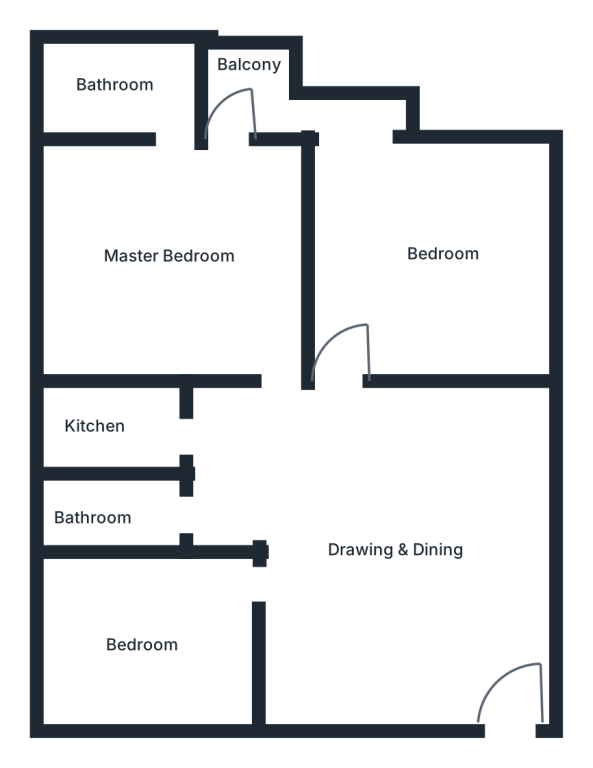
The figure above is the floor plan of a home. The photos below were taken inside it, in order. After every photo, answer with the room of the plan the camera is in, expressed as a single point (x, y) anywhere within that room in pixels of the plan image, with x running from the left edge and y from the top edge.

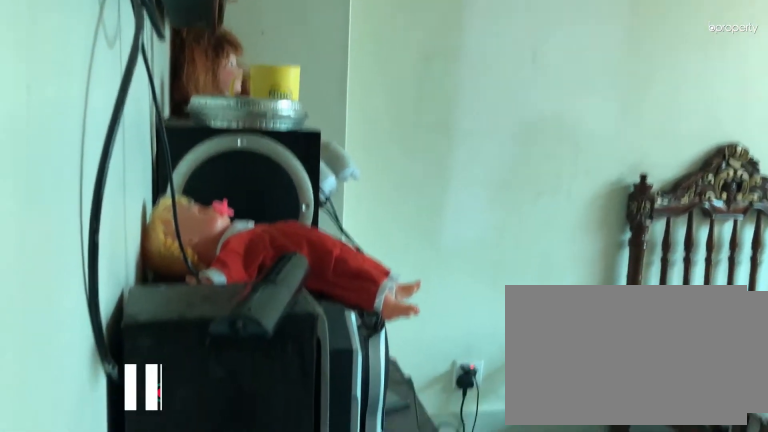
(152, 637)
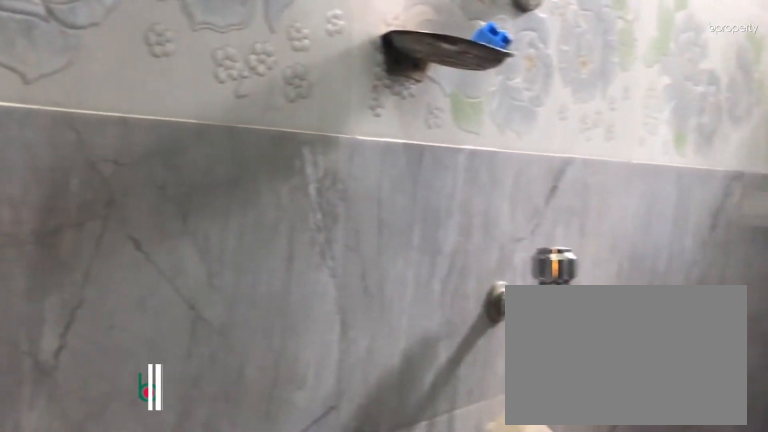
(105, 515)
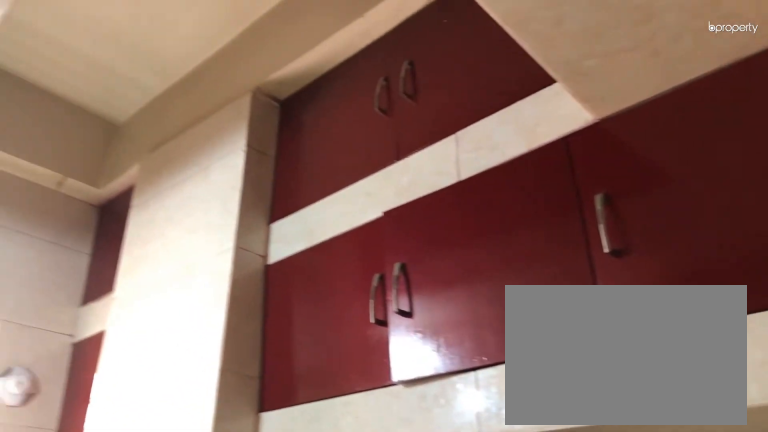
(93, 434)
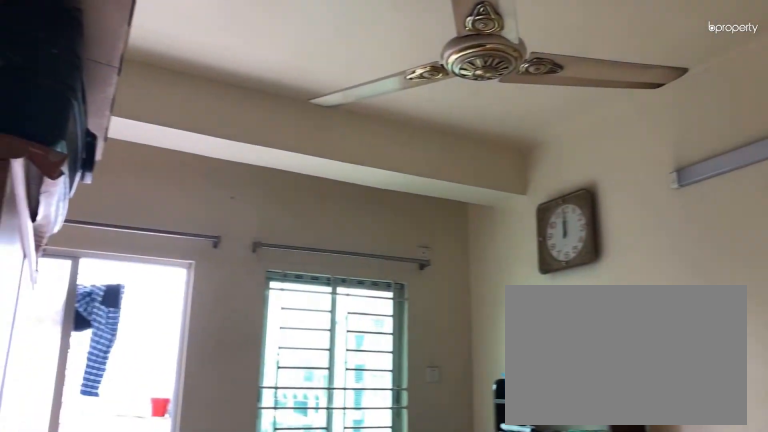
(439, 252)
